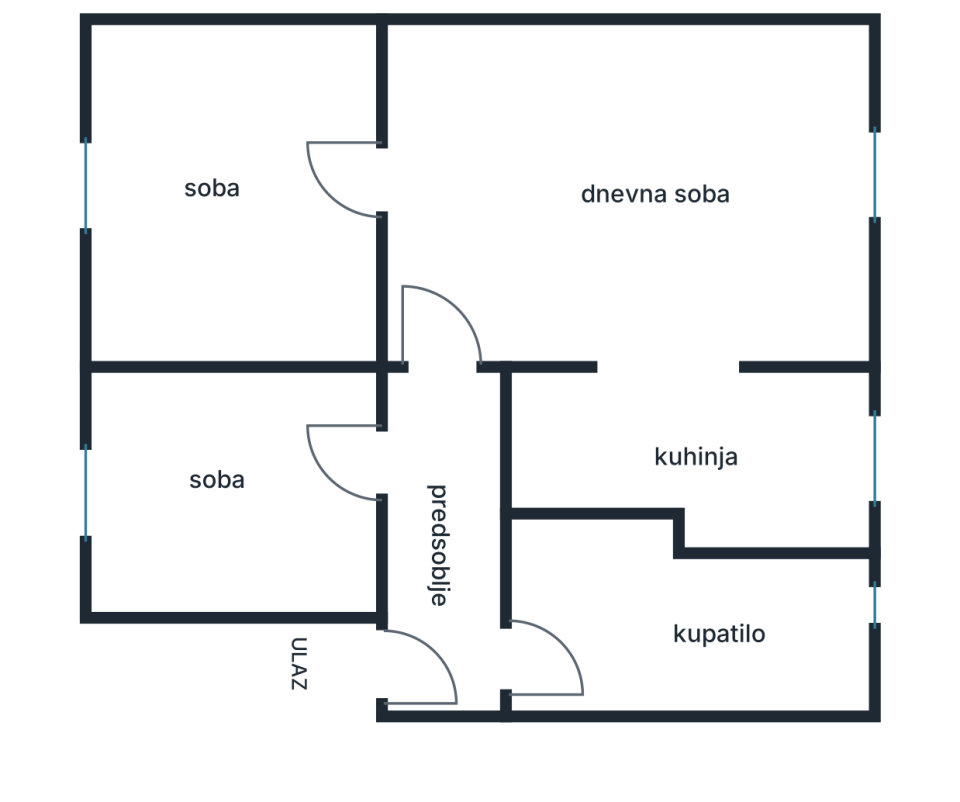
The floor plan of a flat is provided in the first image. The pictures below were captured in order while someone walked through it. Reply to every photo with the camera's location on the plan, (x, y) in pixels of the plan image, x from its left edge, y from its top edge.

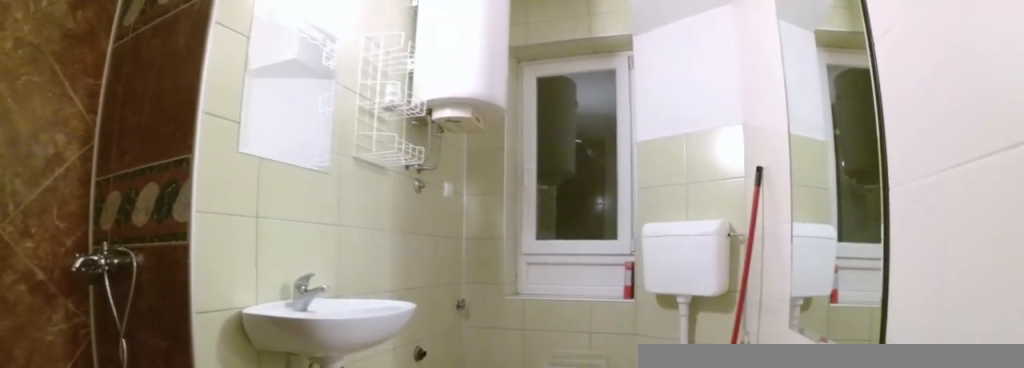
(539, 653)
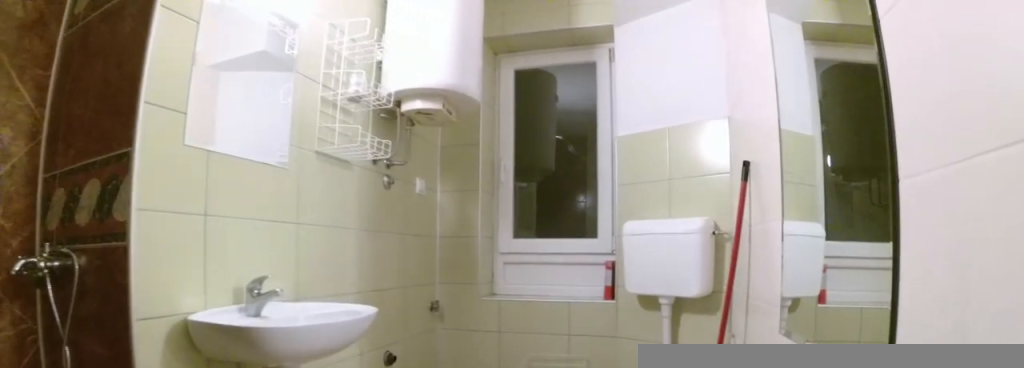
(557, 653)
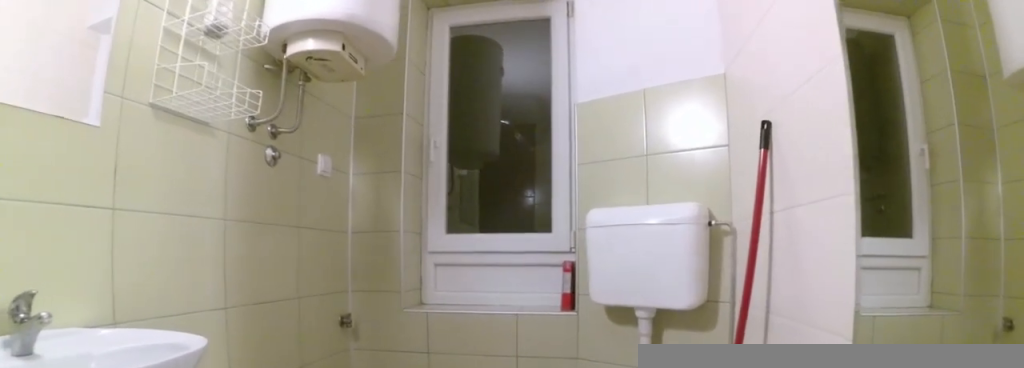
(631, 653)
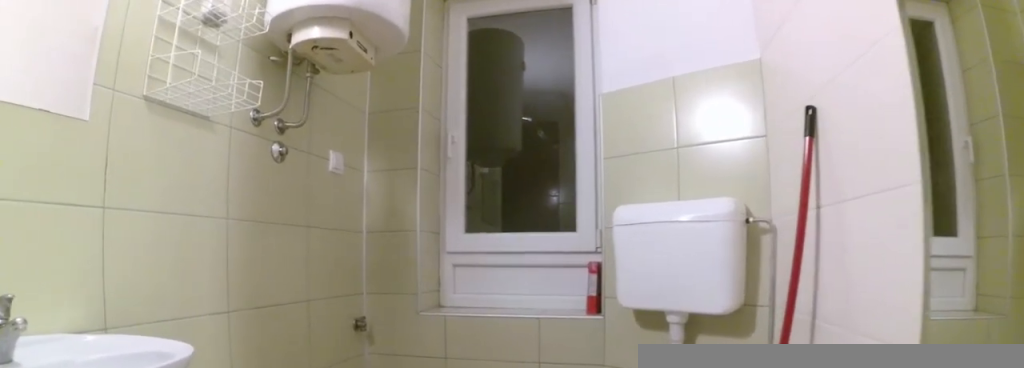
(649, 654)
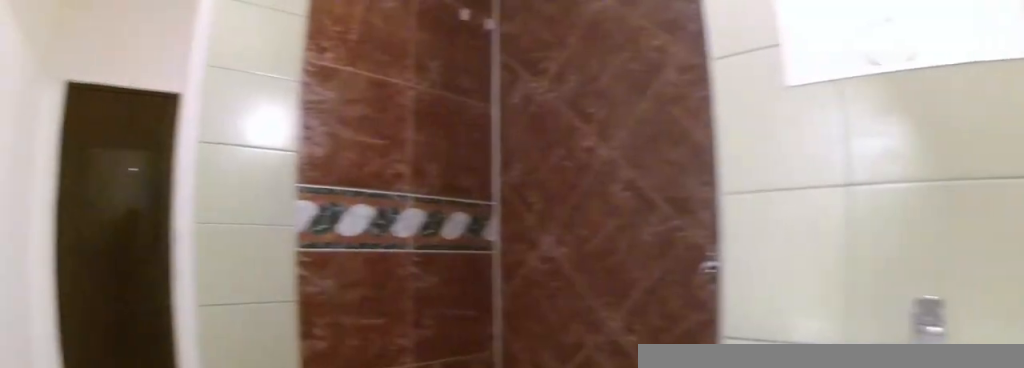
(812, 680)
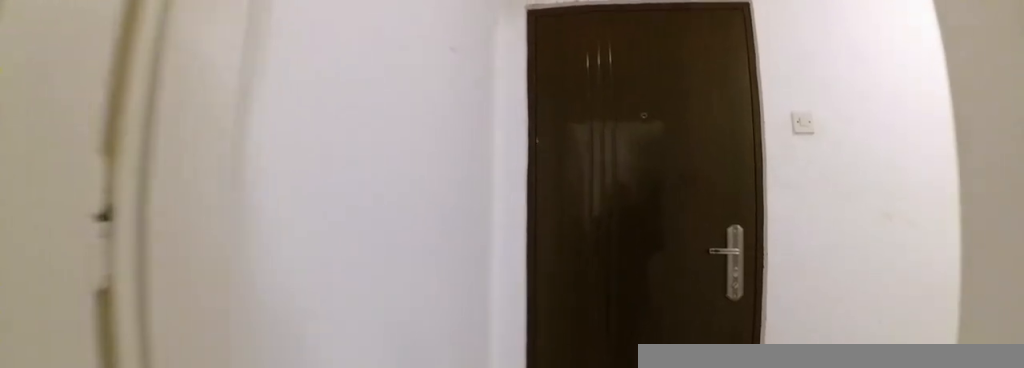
(575, 655)
